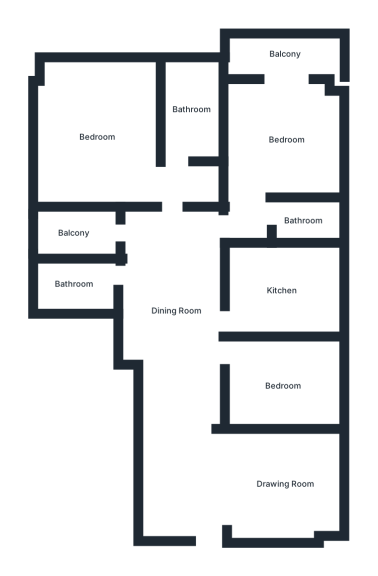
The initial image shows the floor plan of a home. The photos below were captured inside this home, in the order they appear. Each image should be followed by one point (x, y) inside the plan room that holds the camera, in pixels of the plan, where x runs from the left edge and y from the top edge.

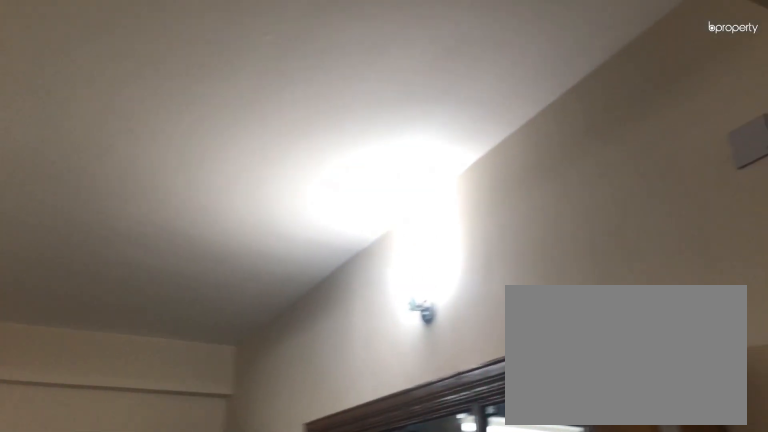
(178, 313)
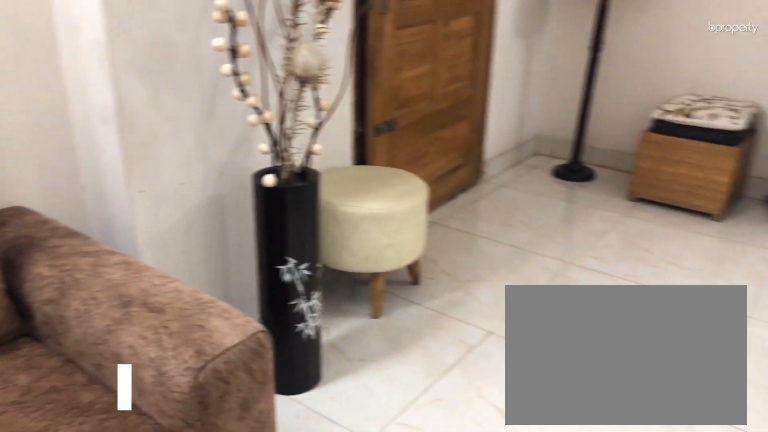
(284, 483)
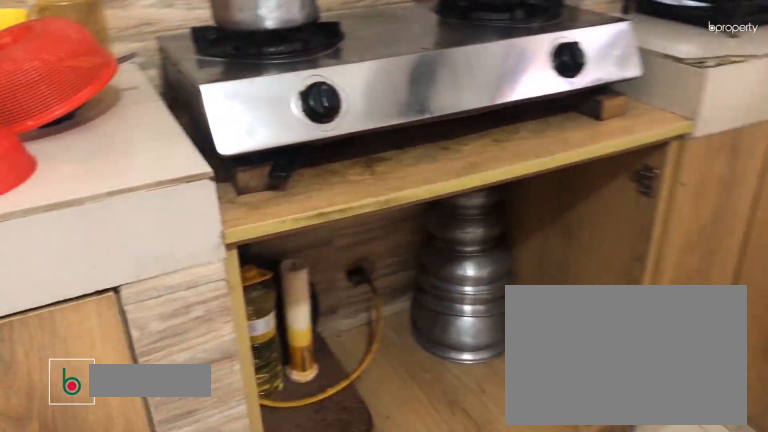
(280, 289)
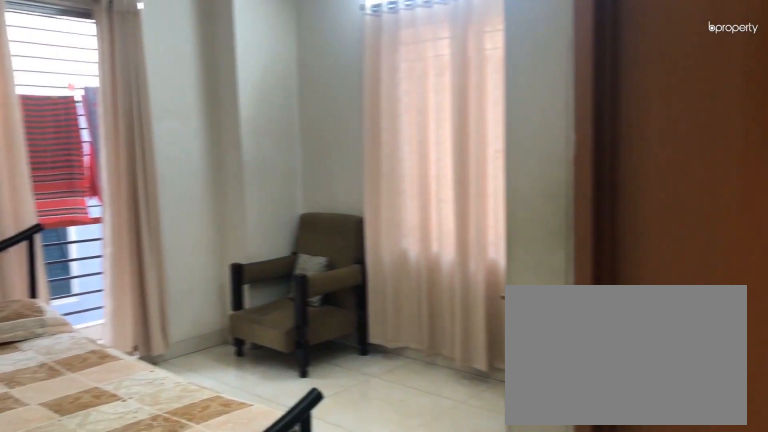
(284, 142)
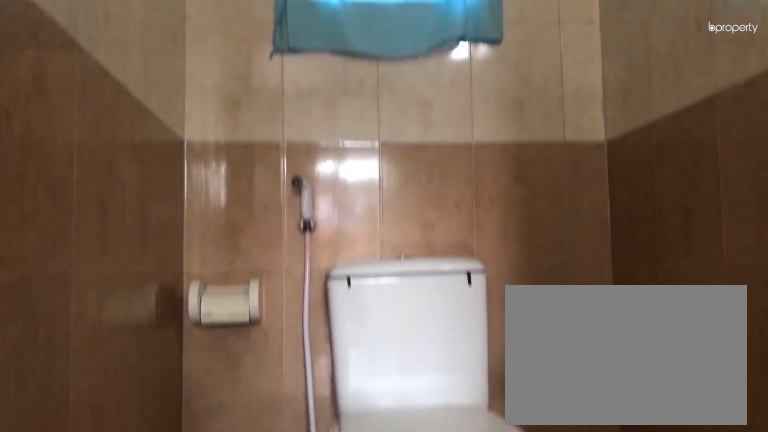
(305, 222)
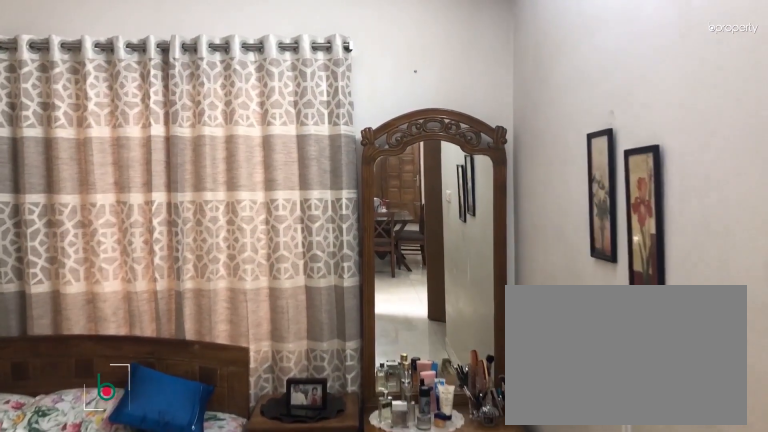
(94, 138)
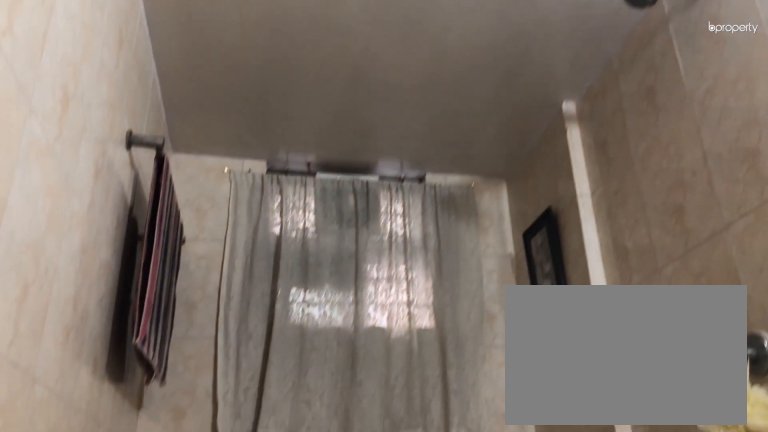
(189, 111)
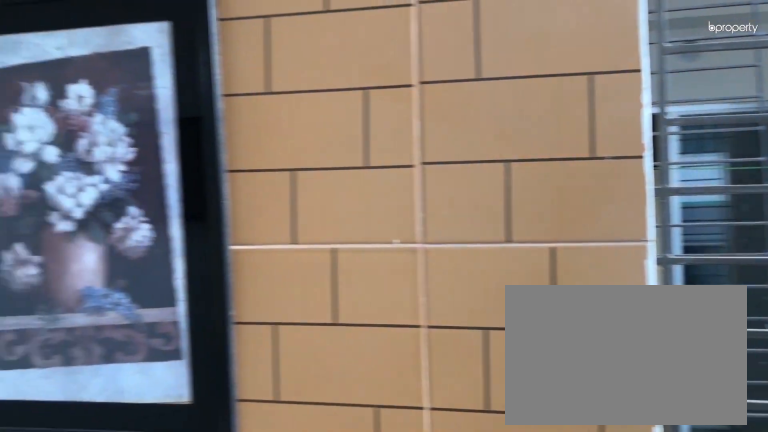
(74, 233)
